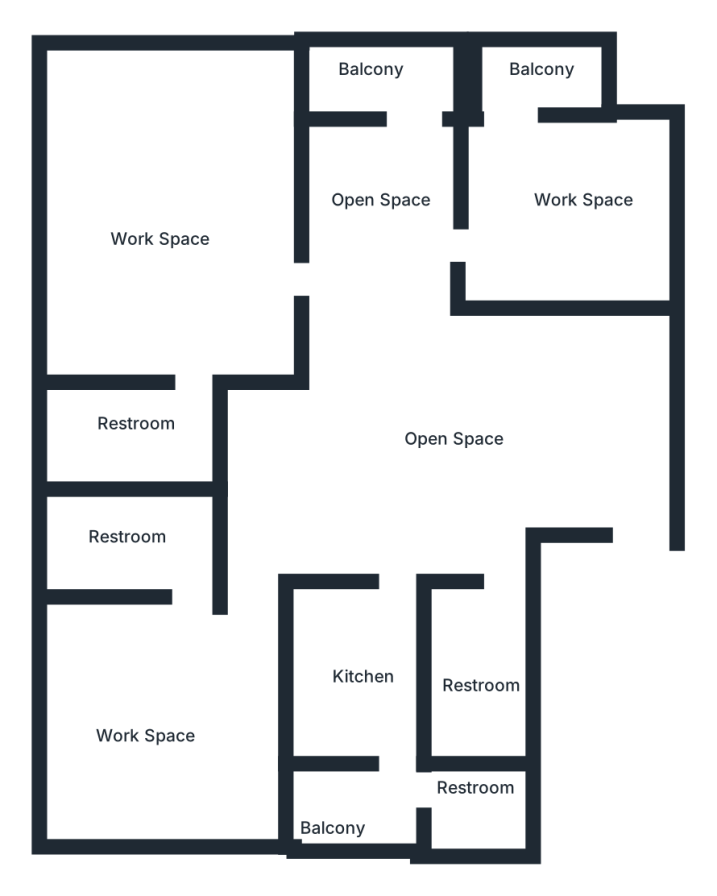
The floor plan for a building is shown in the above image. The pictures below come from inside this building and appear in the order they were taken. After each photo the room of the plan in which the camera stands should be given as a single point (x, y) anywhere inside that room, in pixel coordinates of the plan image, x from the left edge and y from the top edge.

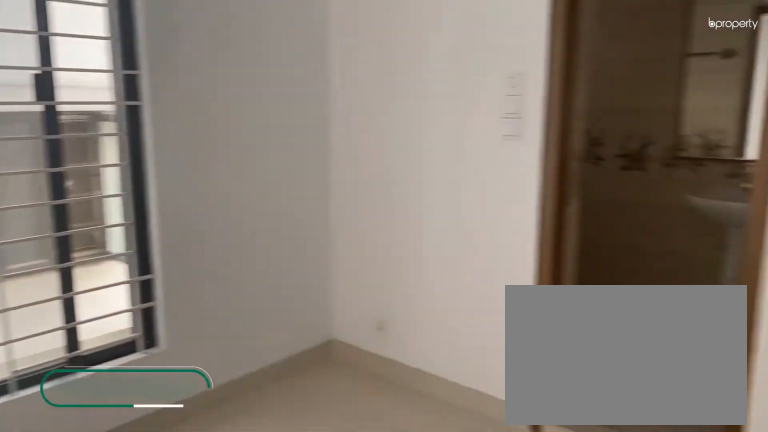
(169, 699)
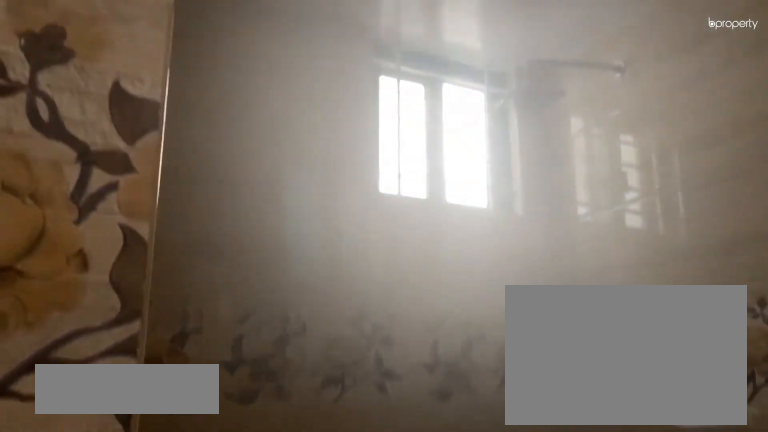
(138, 544)
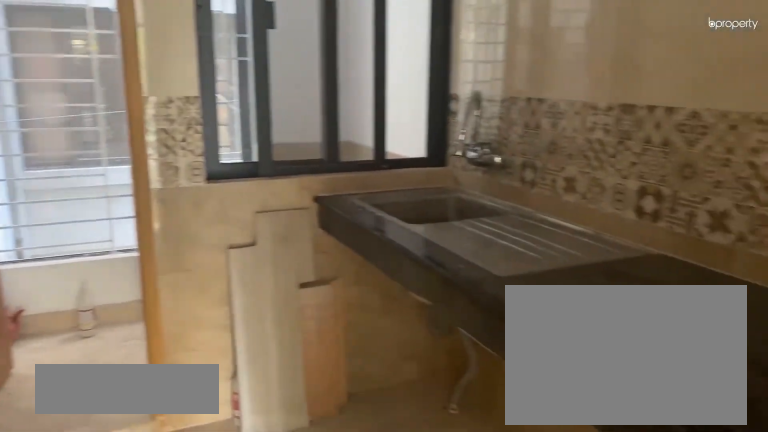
(366, 674)
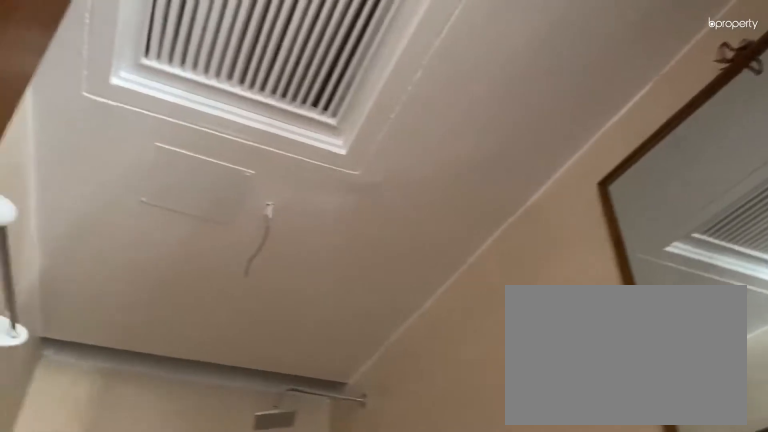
(483, 692)
